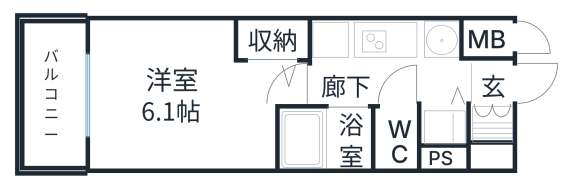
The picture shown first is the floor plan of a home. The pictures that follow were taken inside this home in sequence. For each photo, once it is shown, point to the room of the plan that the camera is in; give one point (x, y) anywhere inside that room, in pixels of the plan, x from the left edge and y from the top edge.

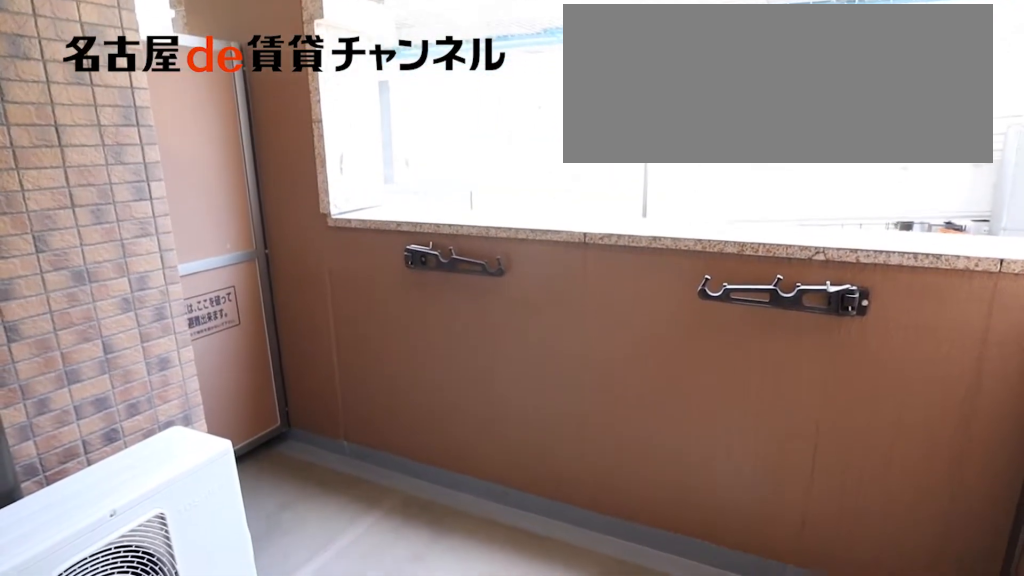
(55, 95)
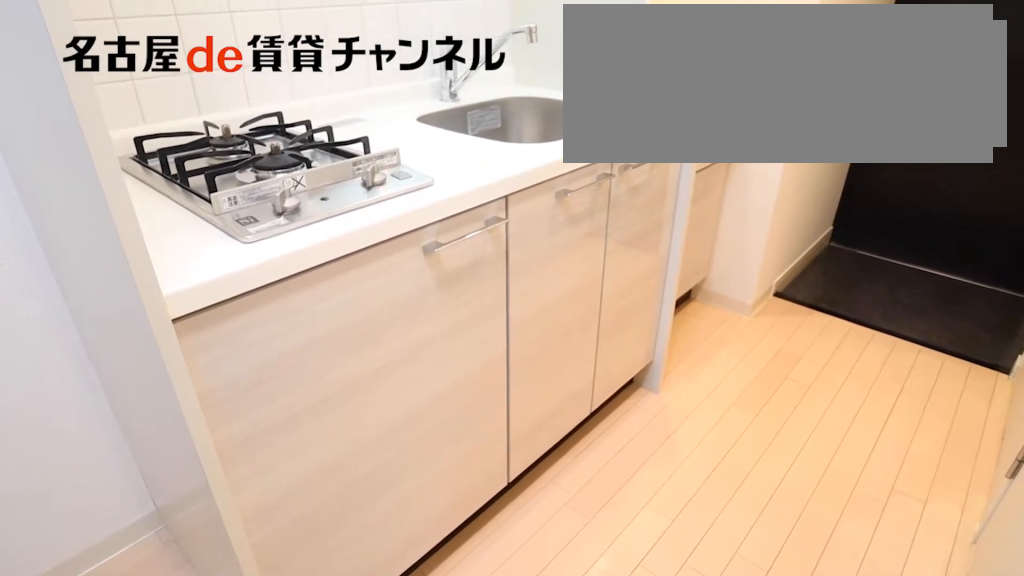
(367, 42)
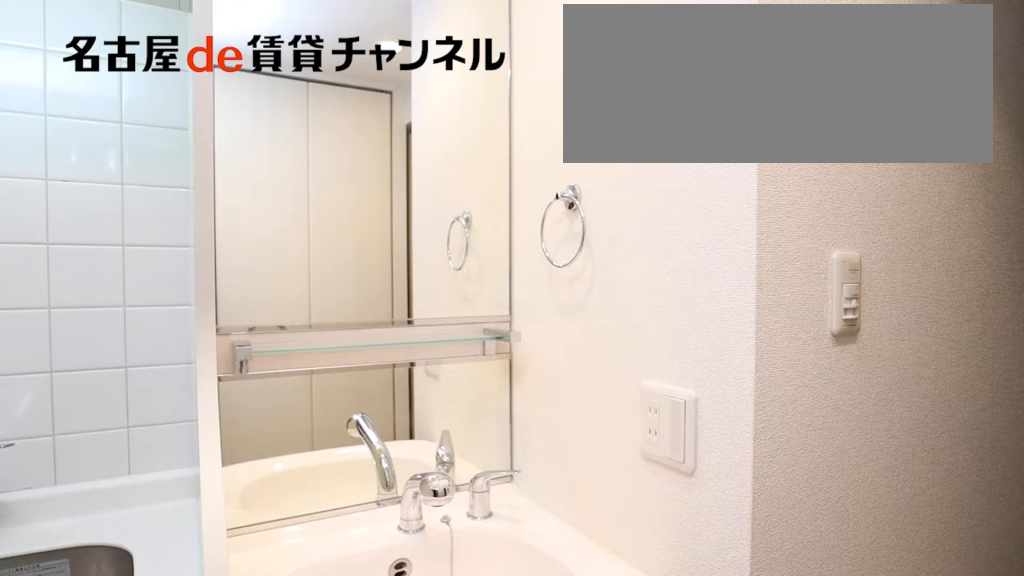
(441, 41)
